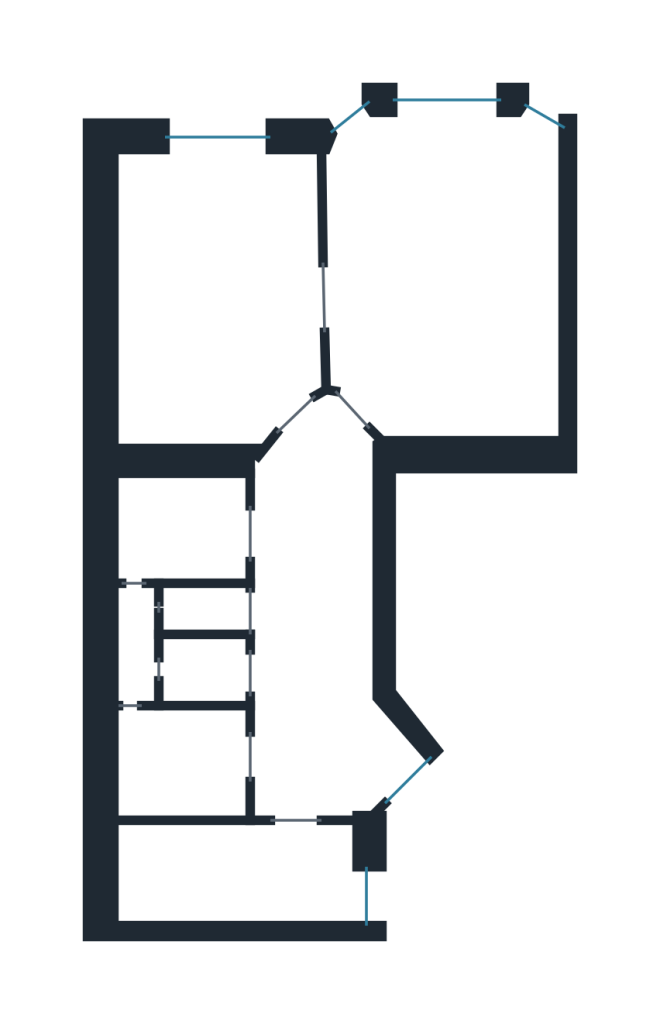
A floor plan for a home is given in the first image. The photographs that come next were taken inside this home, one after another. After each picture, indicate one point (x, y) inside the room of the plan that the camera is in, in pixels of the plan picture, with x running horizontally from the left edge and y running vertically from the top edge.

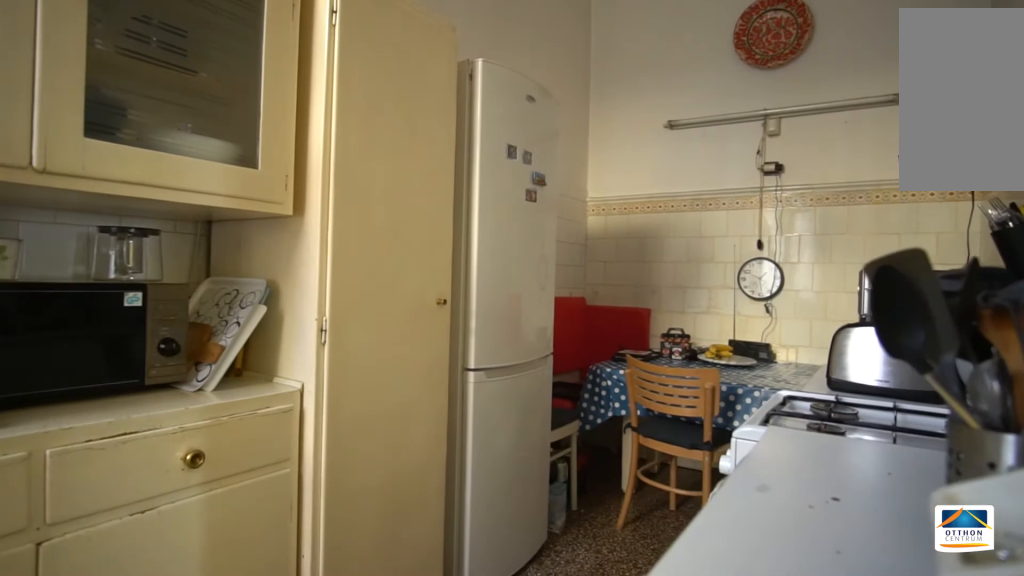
(240, 876)
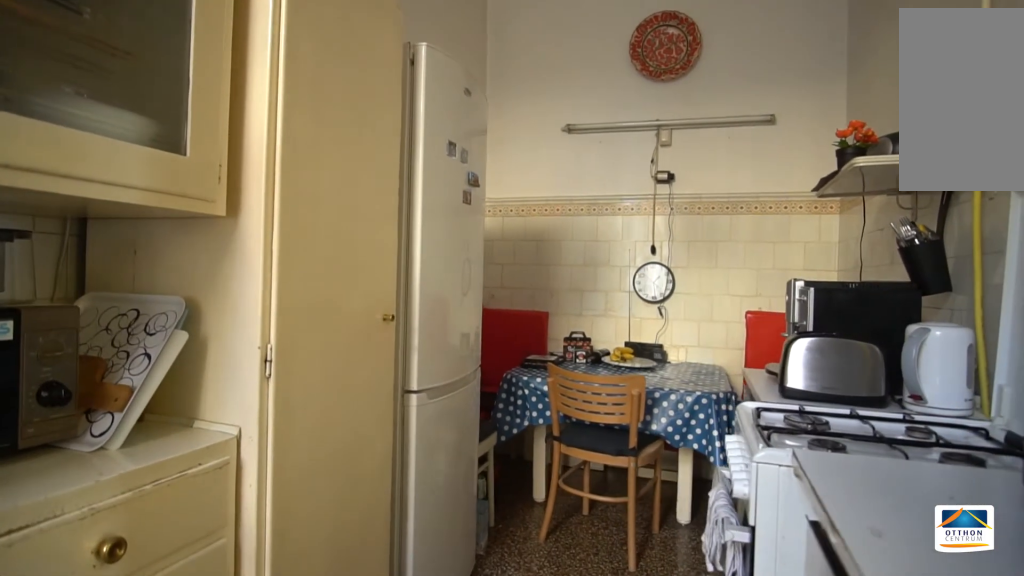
(239, 875)
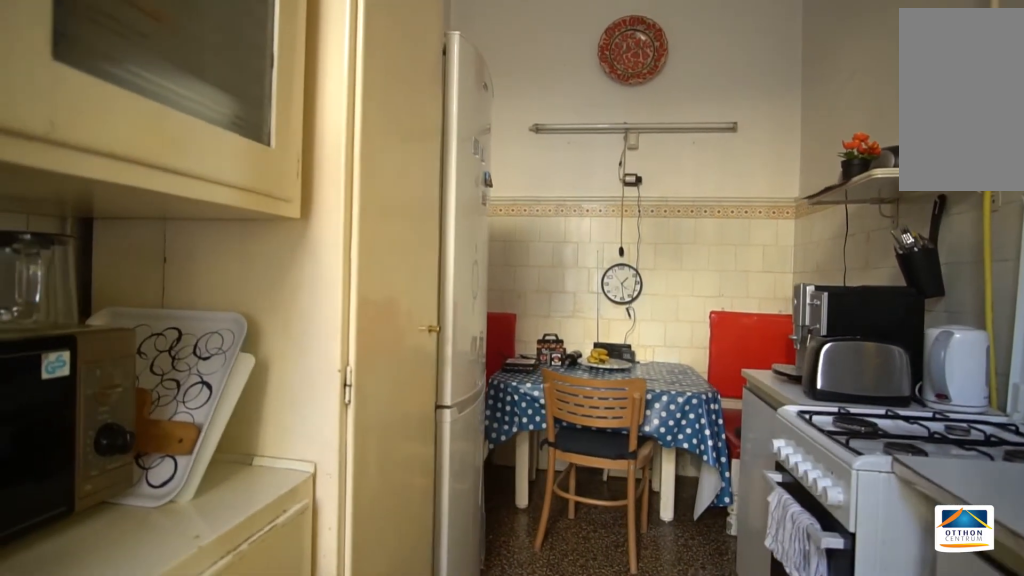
(241, 875)
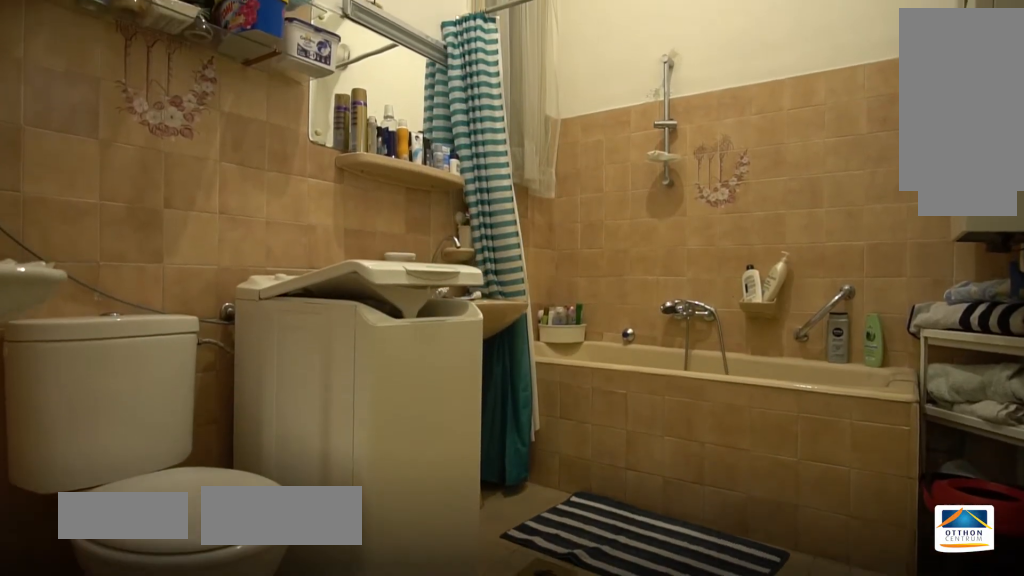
(186, 526)
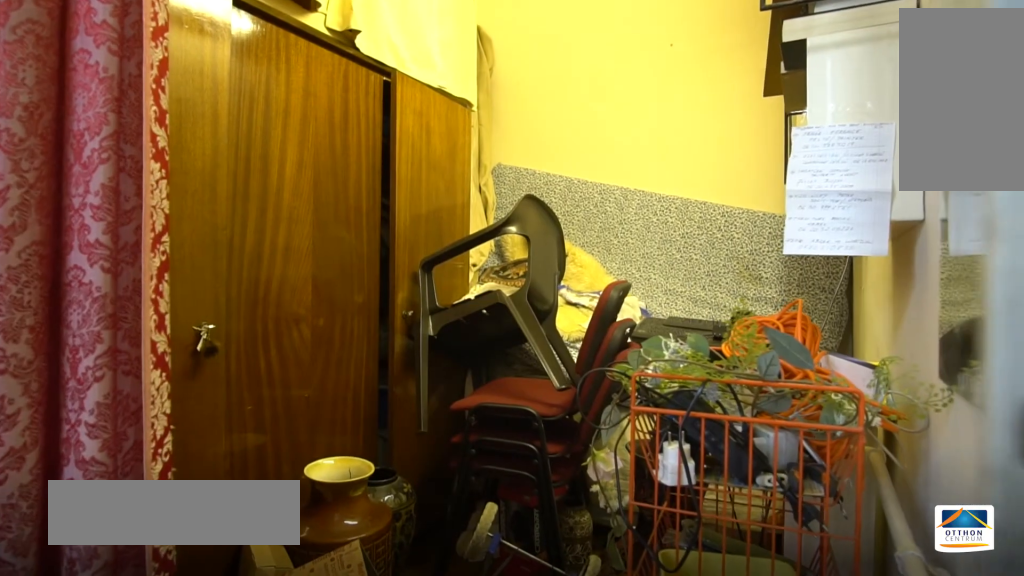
(186, 764)
